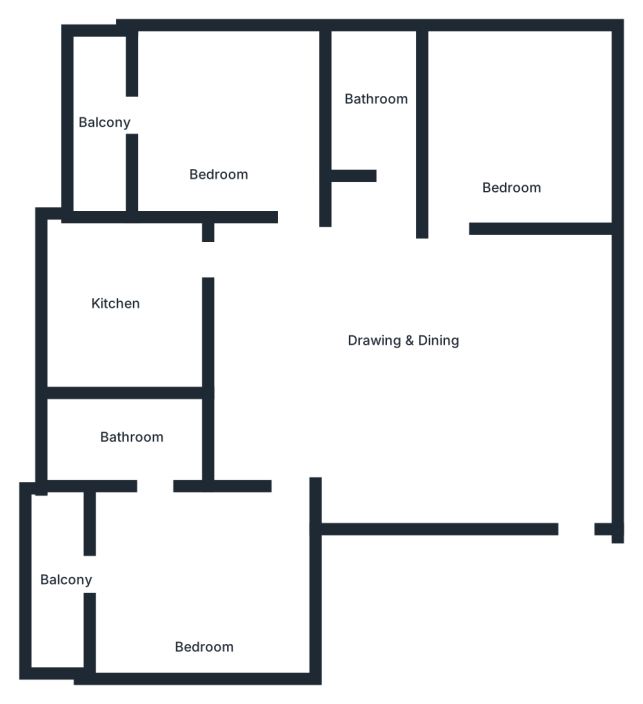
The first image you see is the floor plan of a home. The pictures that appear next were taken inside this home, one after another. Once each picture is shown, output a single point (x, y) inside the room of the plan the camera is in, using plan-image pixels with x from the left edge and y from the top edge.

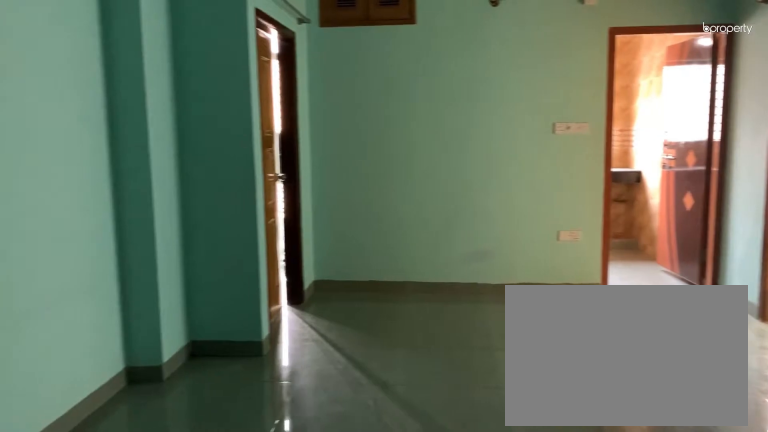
(399, 366)
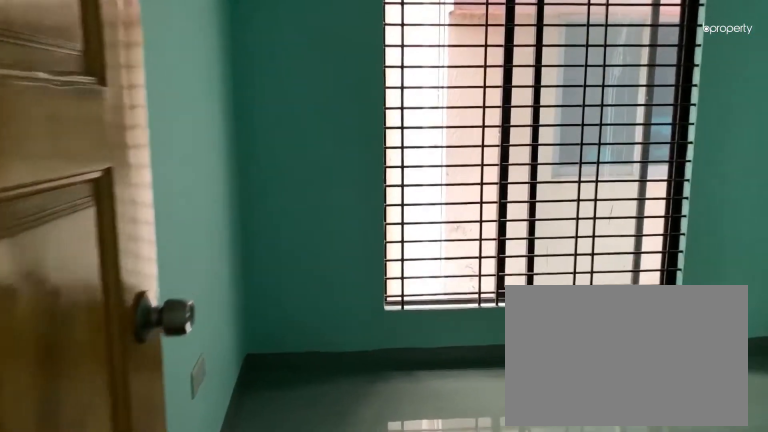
(510, 132)
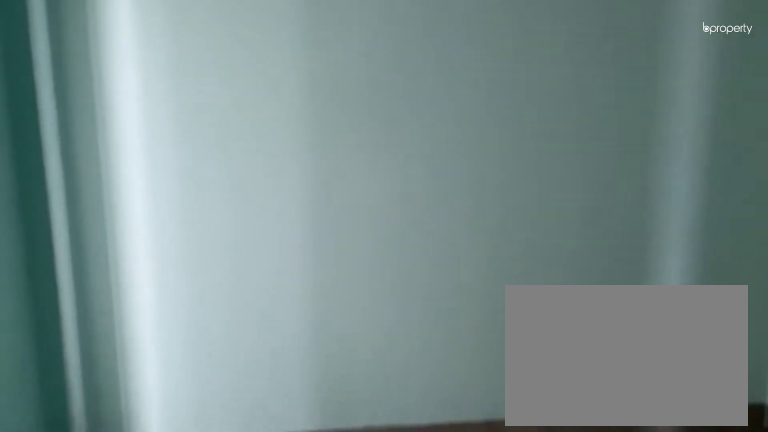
(512, 130)
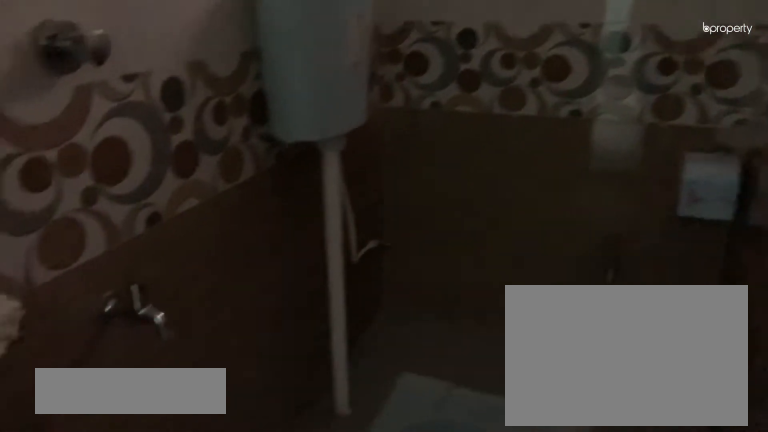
(379, 116)
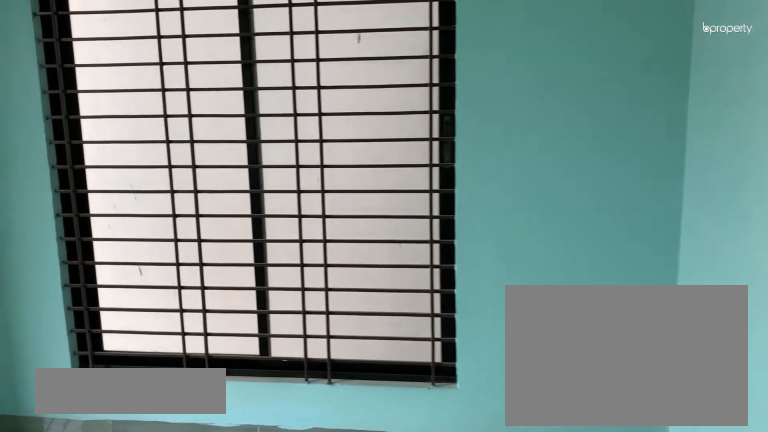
(216, 120)
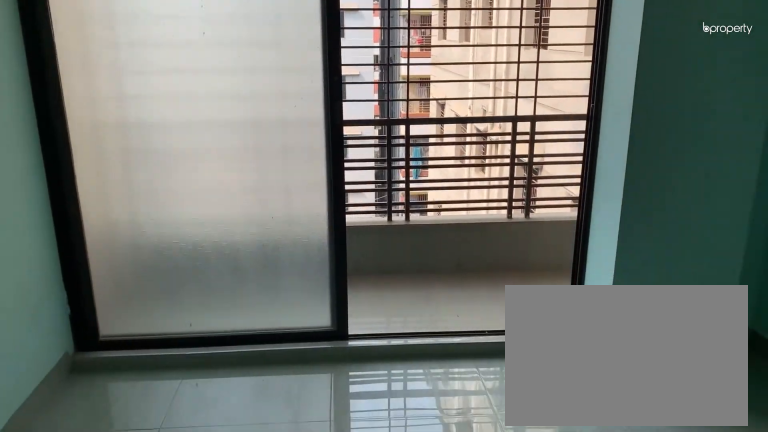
(216, 120)
